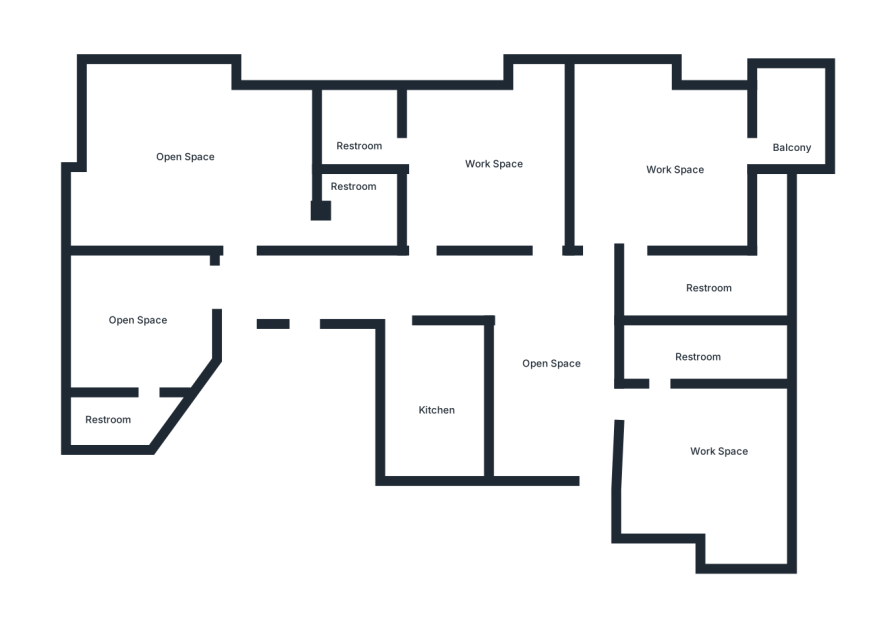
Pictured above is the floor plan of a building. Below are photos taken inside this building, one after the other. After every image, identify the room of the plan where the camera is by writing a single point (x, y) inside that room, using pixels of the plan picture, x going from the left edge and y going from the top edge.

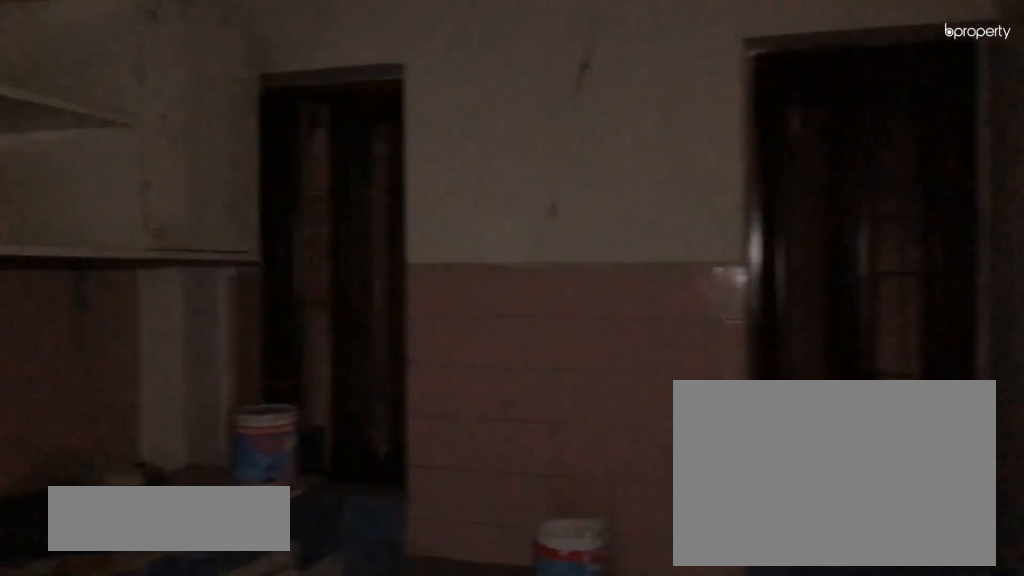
(439, 402)
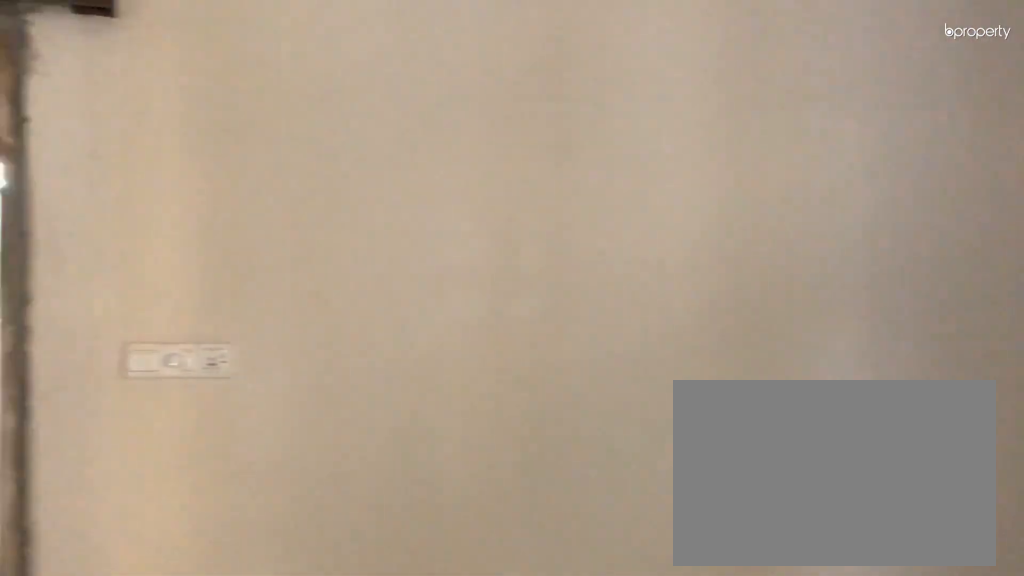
(205, 178)
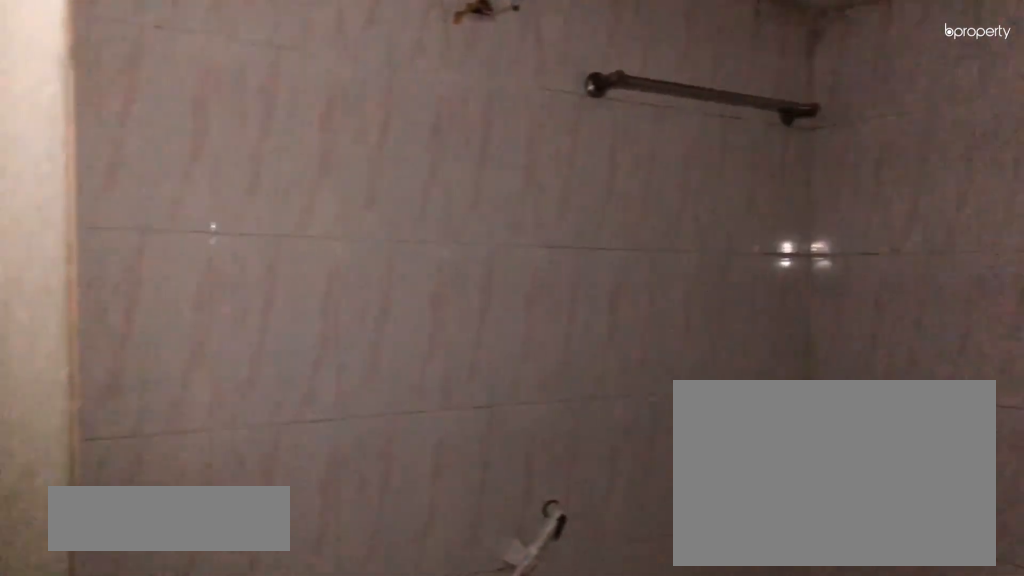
(355, 206)
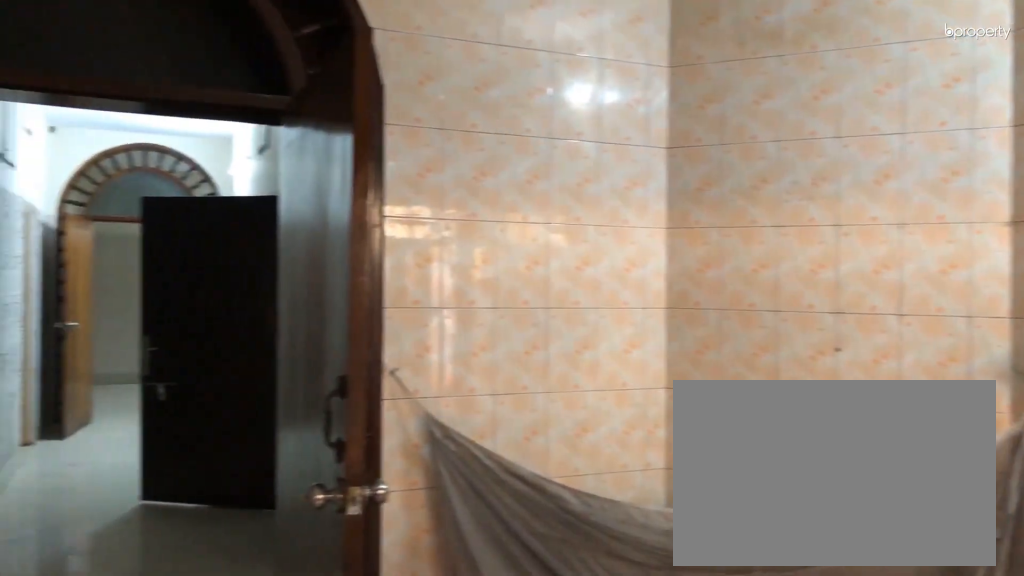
(147, 360)
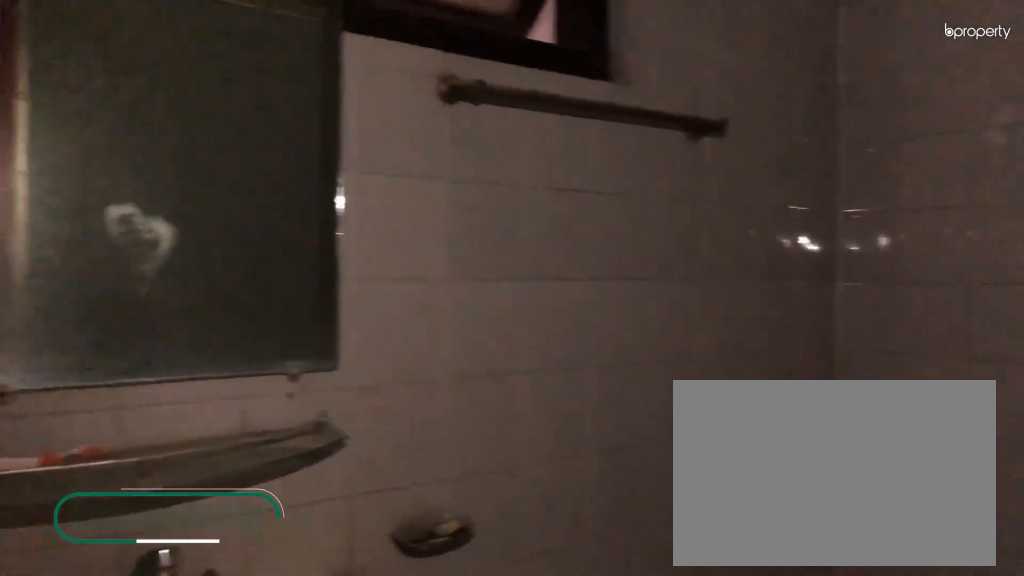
(120, 423)
